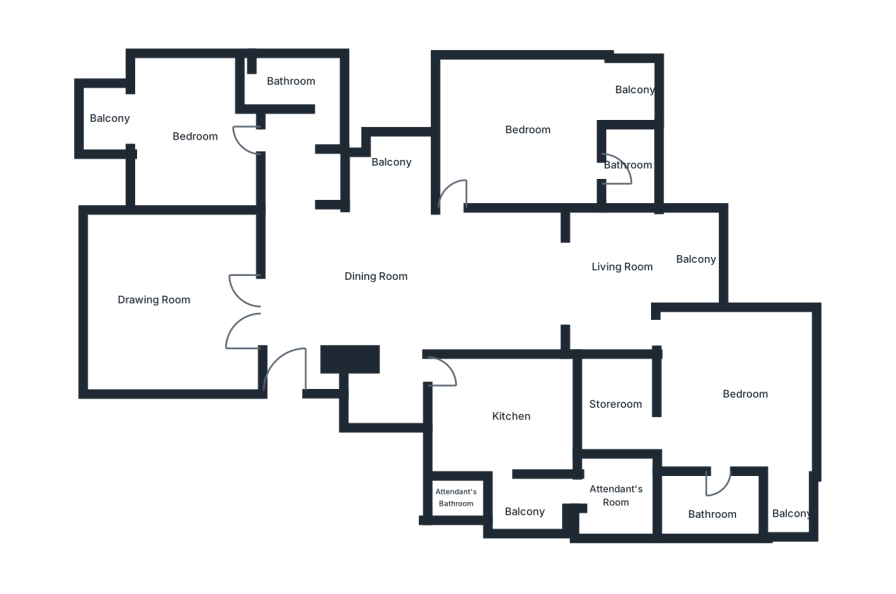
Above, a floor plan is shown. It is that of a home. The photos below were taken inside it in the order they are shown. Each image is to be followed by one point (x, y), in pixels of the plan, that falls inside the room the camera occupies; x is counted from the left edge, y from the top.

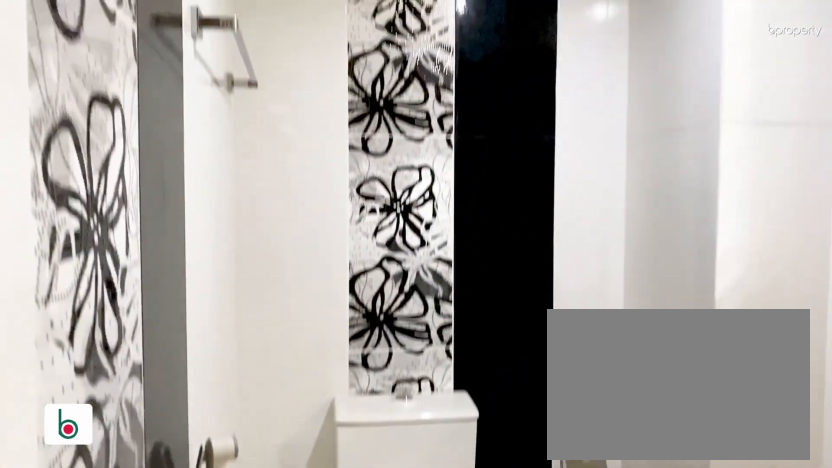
(286, 77)
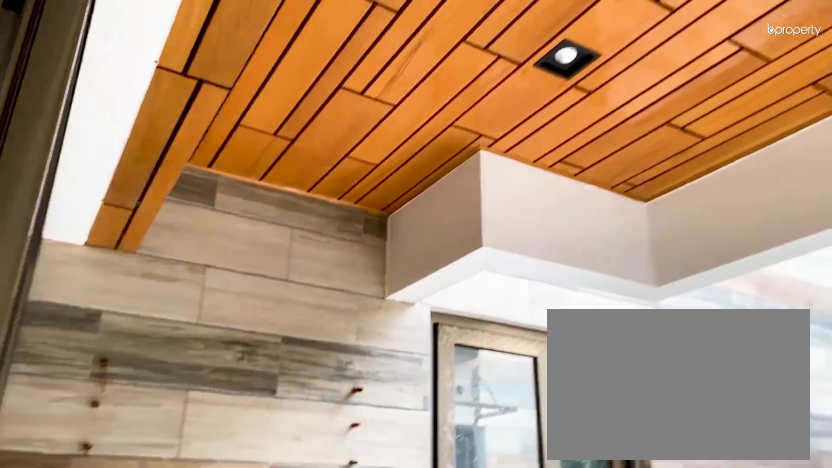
(386, 156)
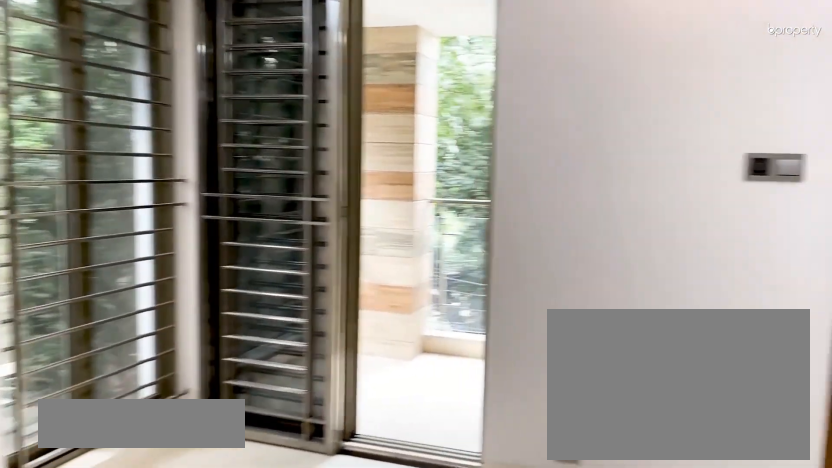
(530, 134)
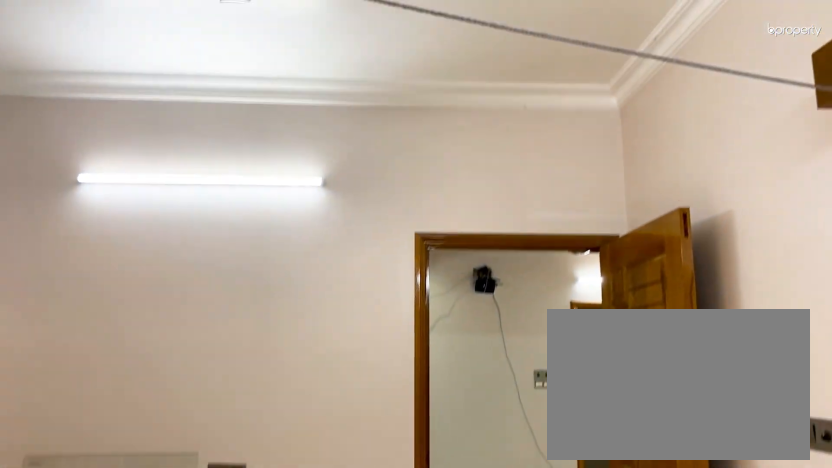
(530, 134)
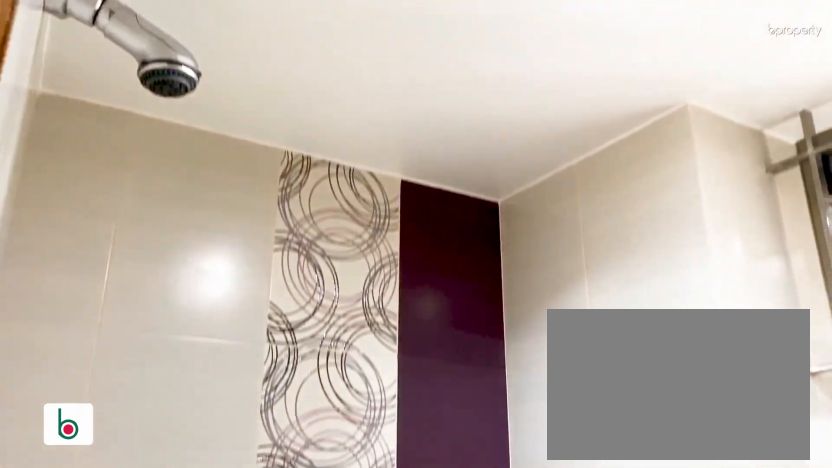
(627, 172)
